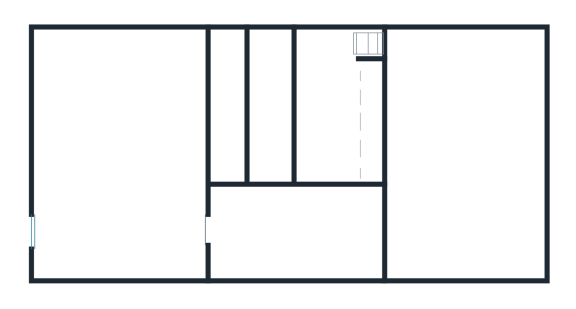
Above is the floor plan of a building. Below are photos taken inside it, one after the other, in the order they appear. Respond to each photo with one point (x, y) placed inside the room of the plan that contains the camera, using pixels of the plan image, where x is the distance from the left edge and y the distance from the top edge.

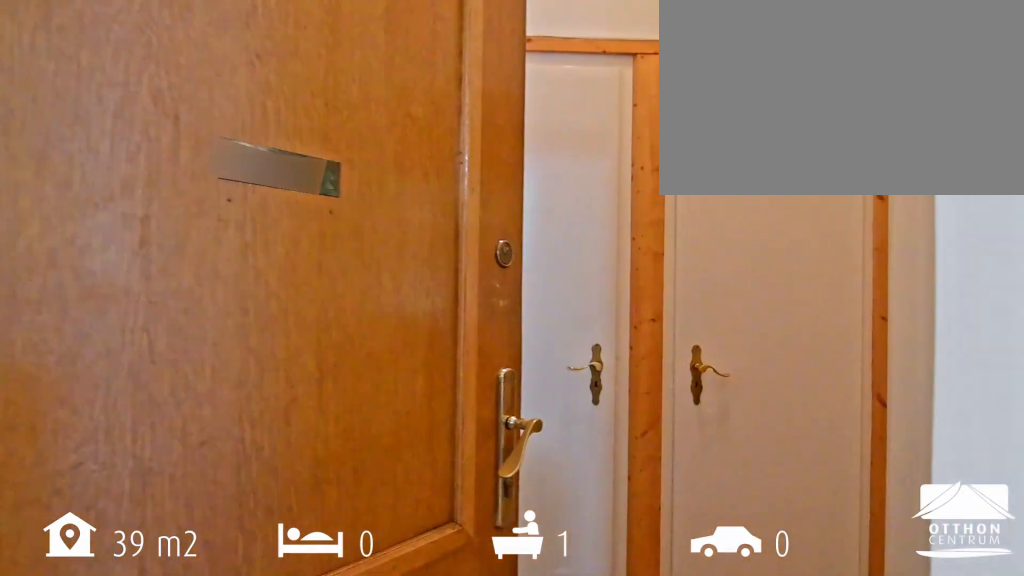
(296, 236)
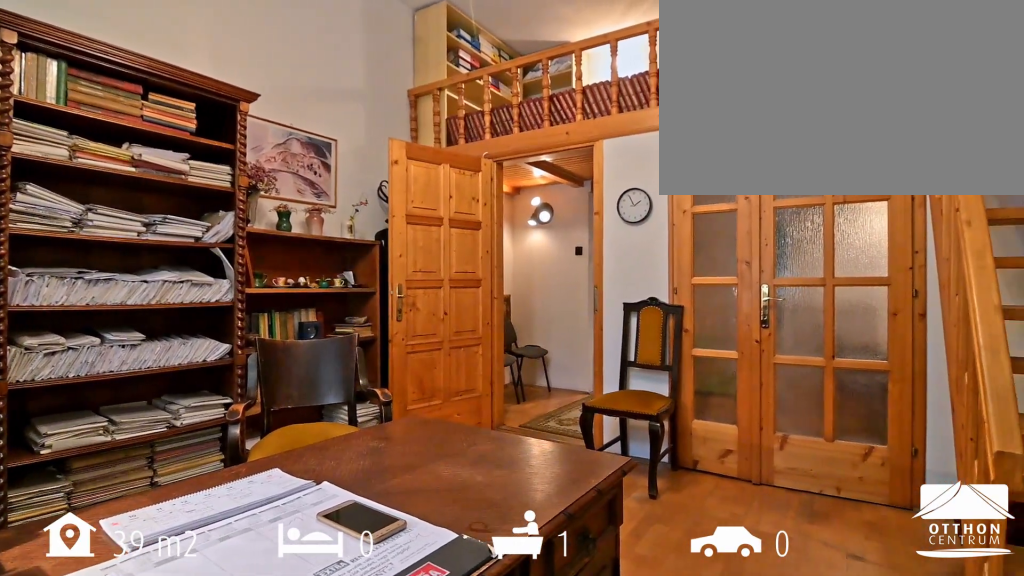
(468, 149)
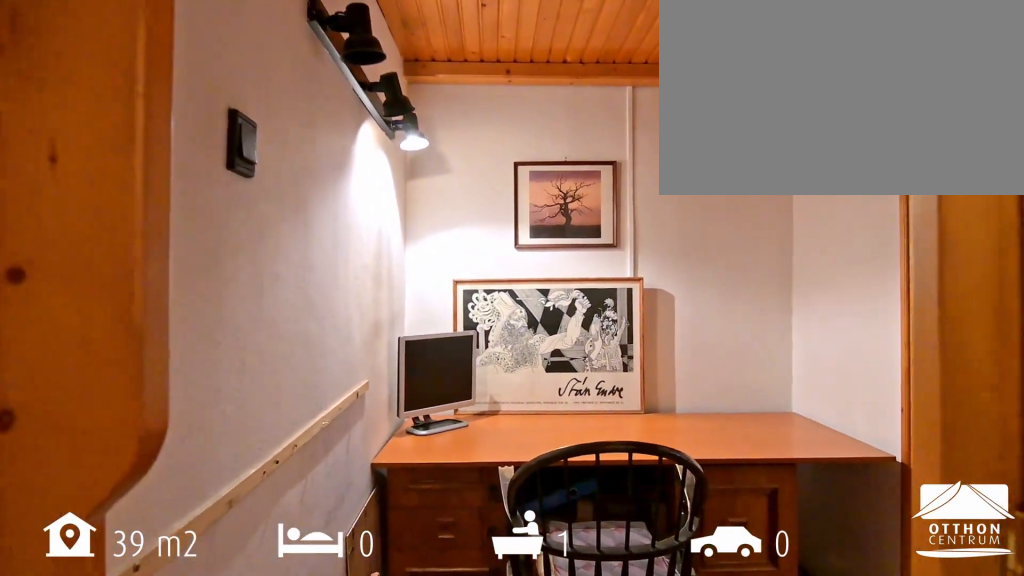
(332, 114)
